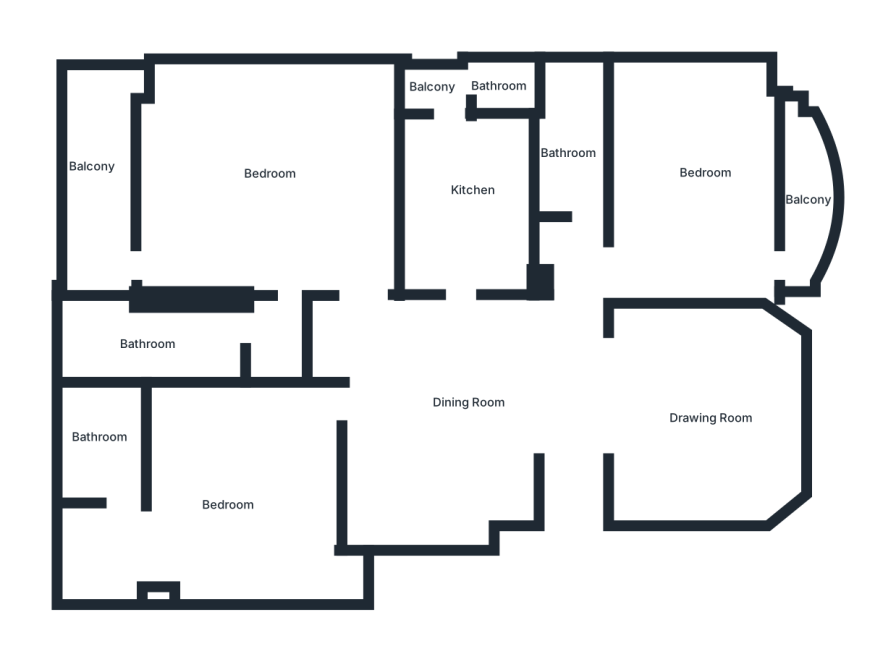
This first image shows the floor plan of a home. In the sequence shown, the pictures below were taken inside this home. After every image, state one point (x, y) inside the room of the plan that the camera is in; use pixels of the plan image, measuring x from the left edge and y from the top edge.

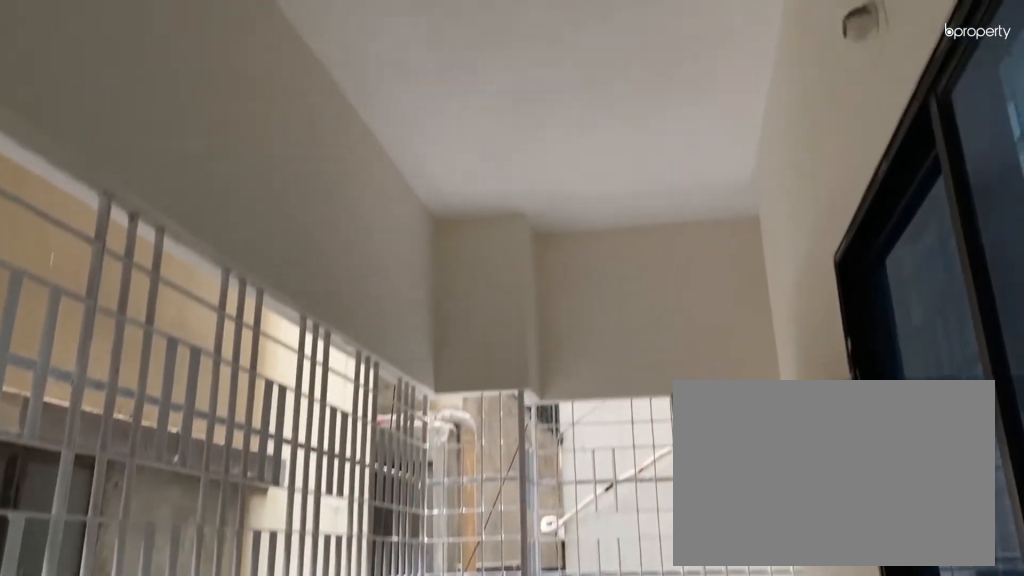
(95, 161)
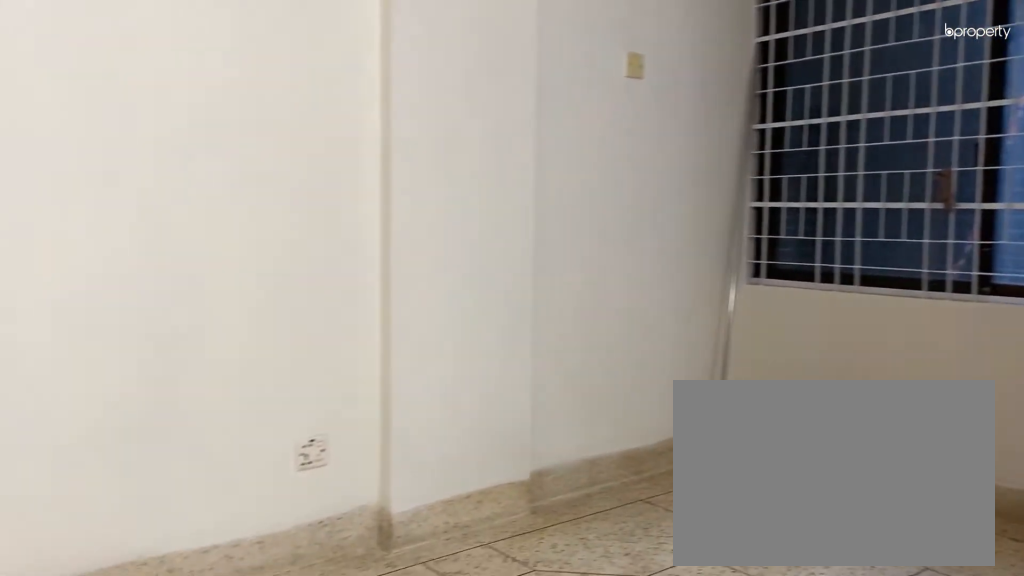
(243, 508)
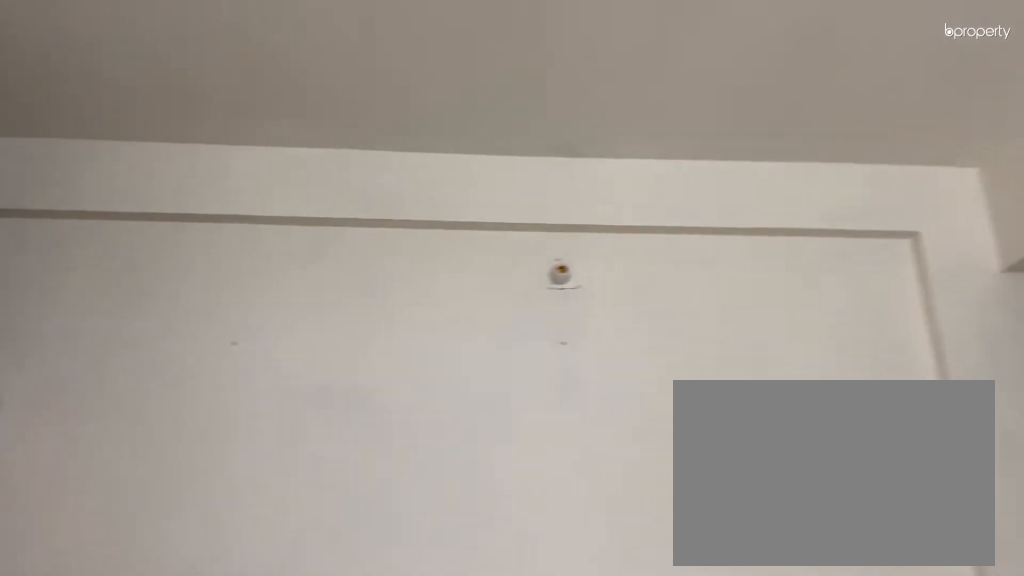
(243, 508)
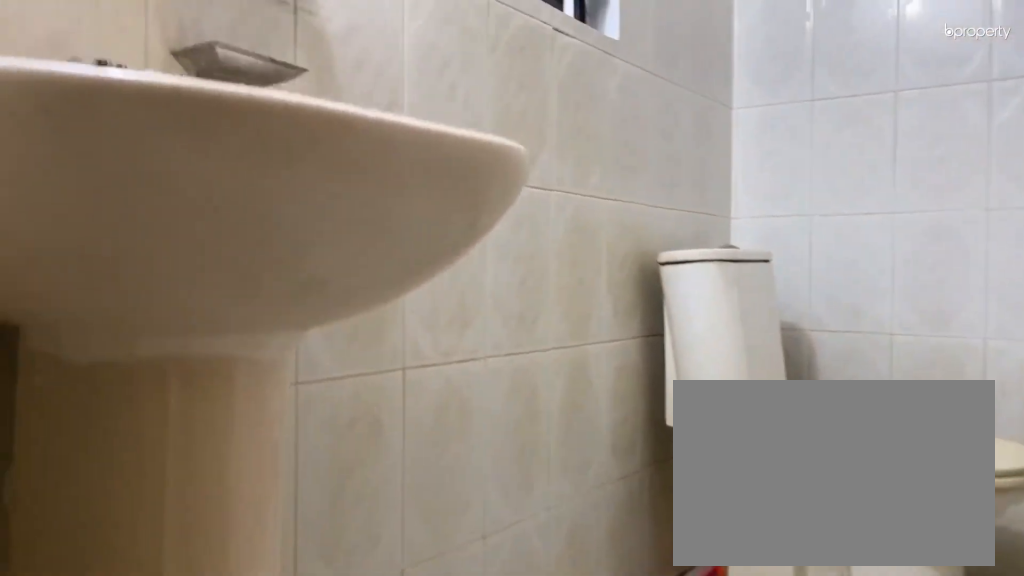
(99, 443)
